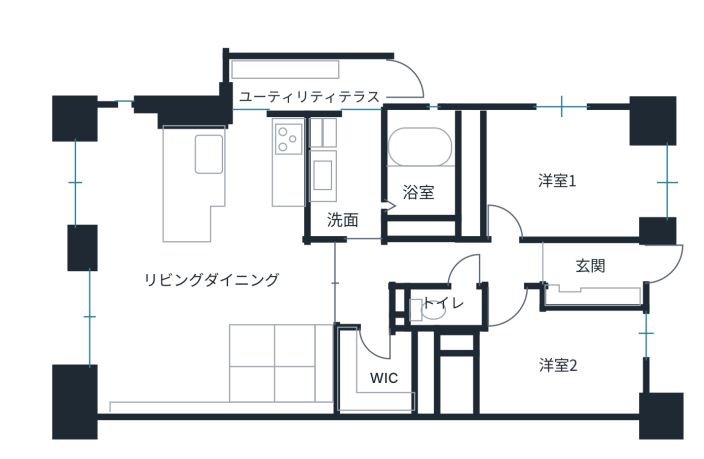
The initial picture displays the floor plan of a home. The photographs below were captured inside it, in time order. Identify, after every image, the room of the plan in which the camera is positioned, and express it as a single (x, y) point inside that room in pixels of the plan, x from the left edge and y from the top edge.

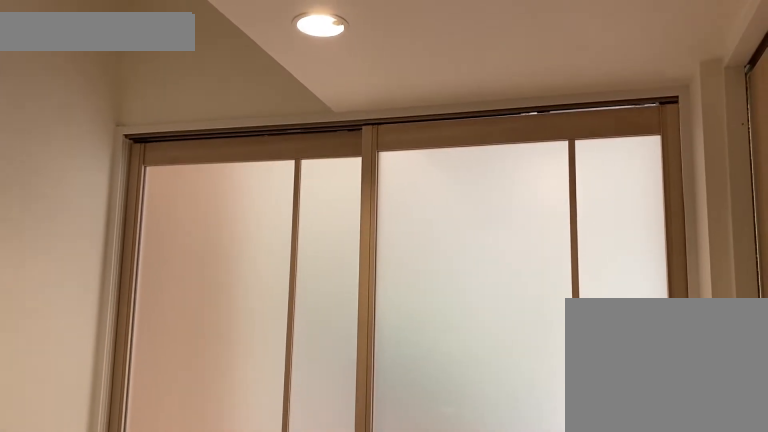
(333, 282)
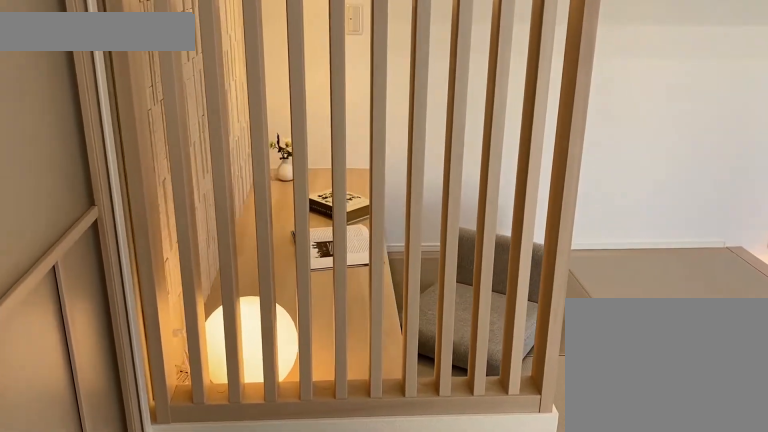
(280, 360)
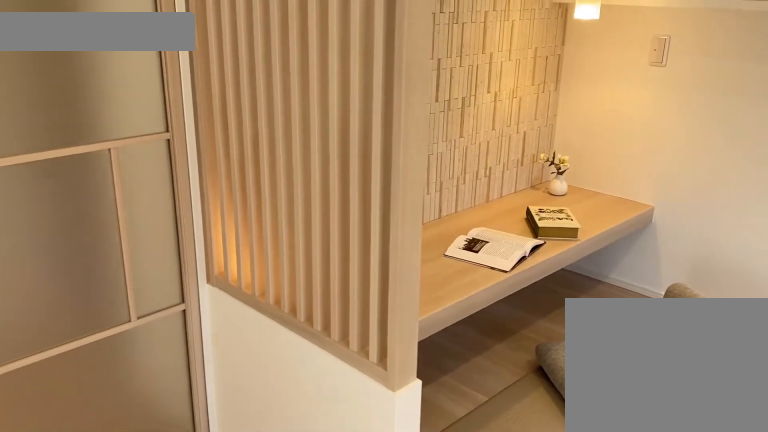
(280, 360)
